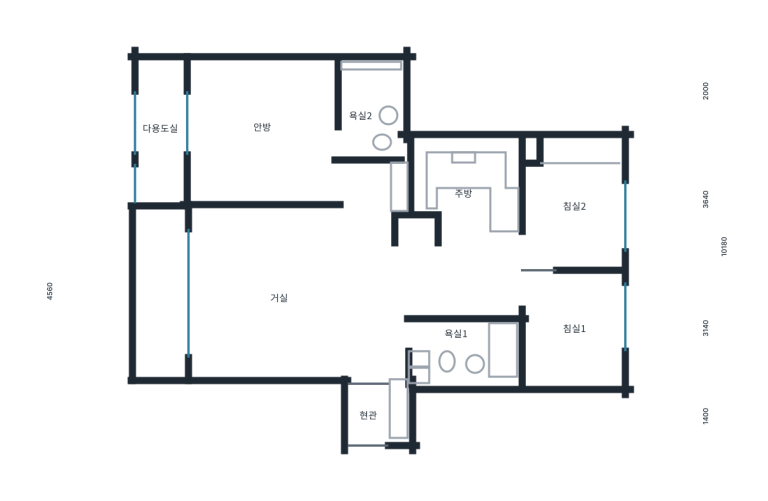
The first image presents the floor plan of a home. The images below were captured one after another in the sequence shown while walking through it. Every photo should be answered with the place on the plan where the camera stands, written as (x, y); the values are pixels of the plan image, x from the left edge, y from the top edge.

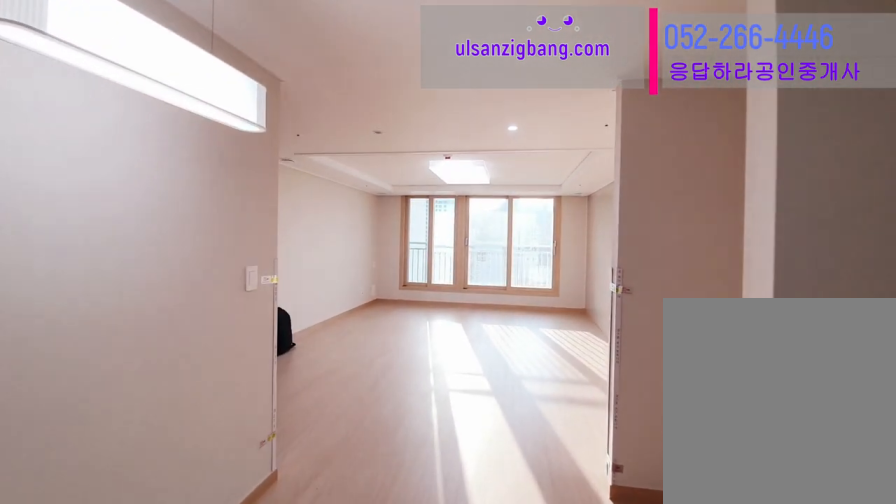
(408, 267)
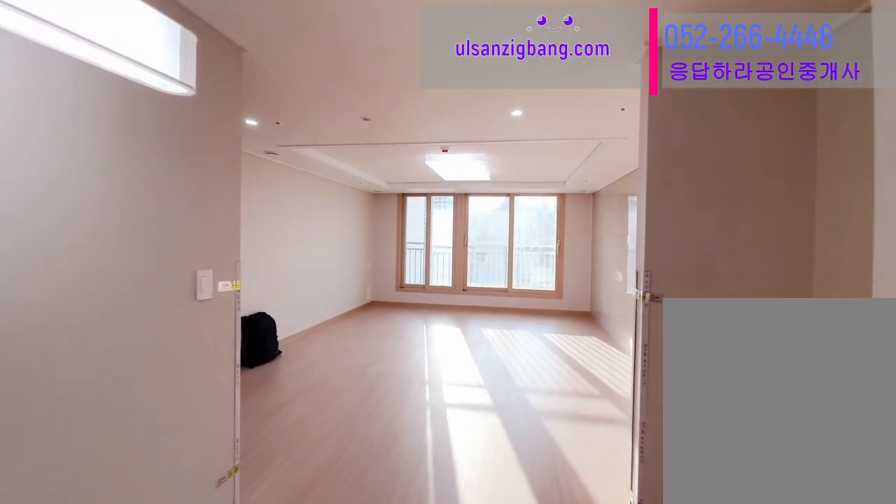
(408, 267)
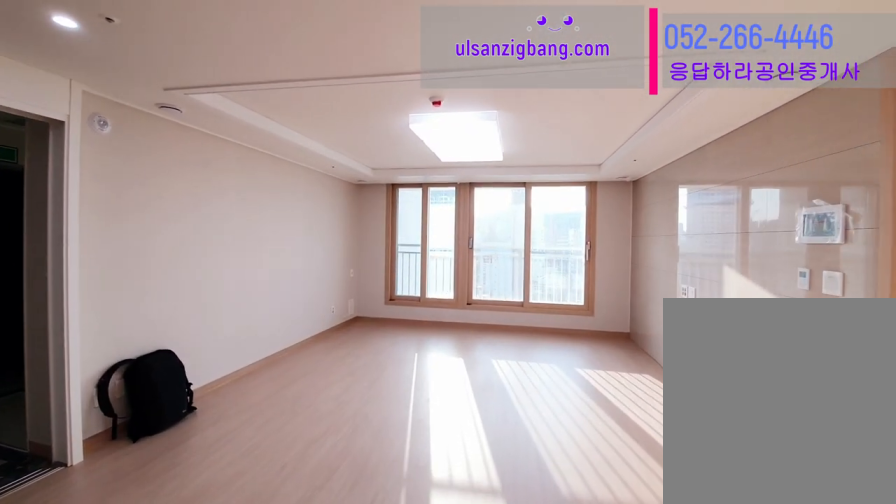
(409, 266)
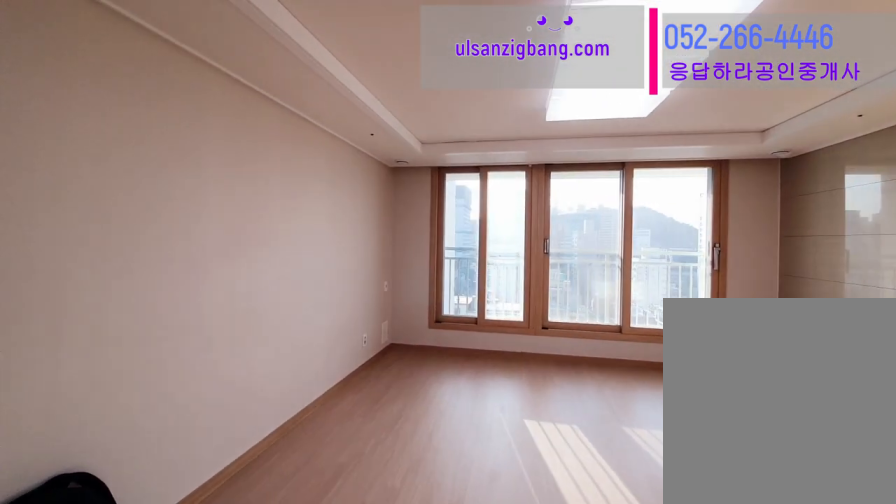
(344, 307)
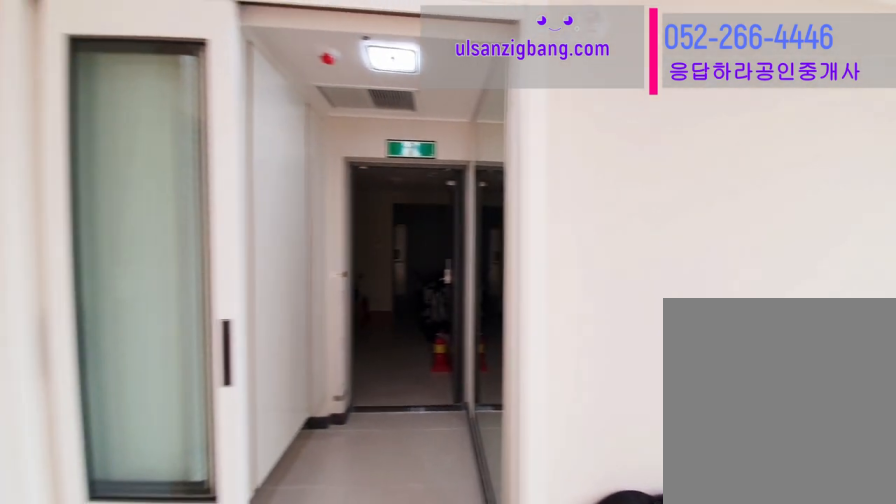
(344, 308)
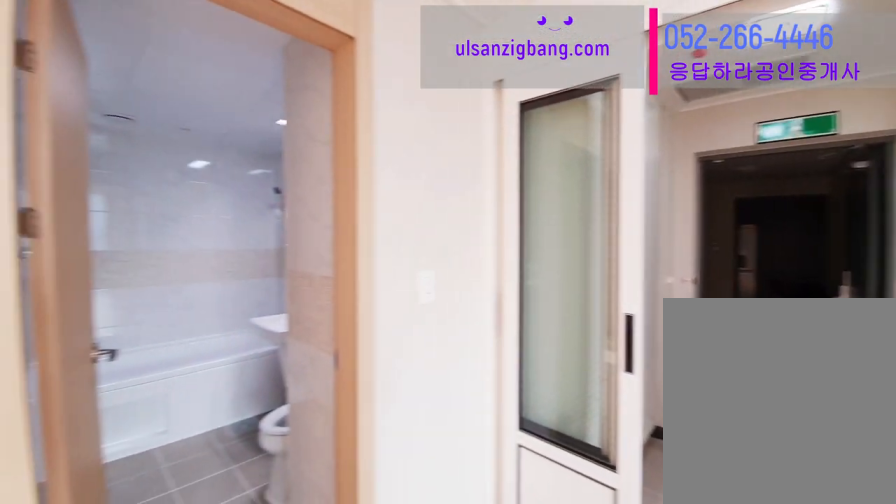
(345, 307)
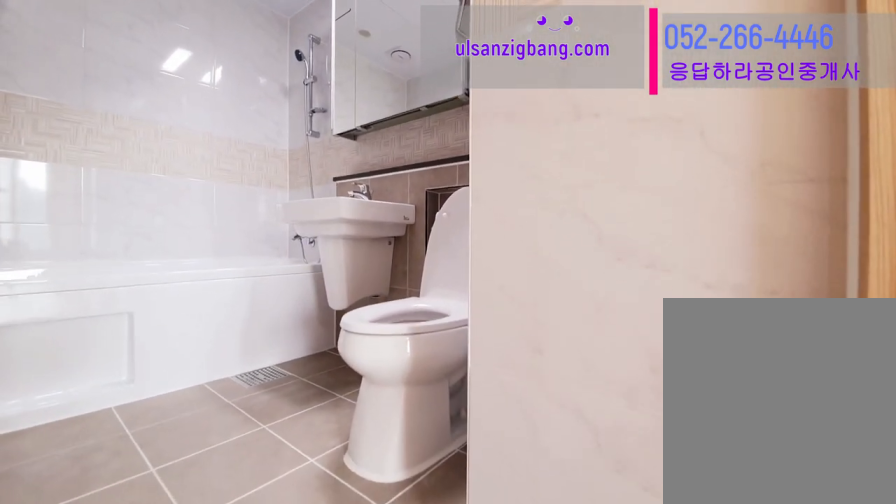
(461, 348)
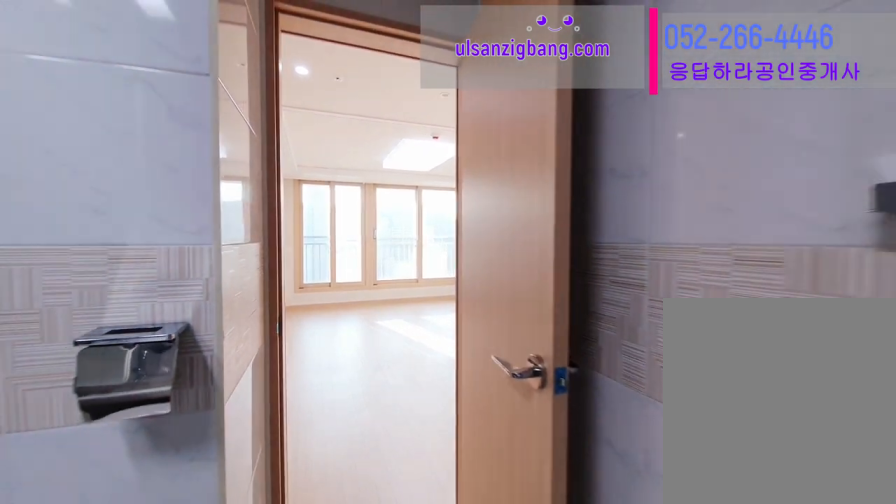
(462, 348)
